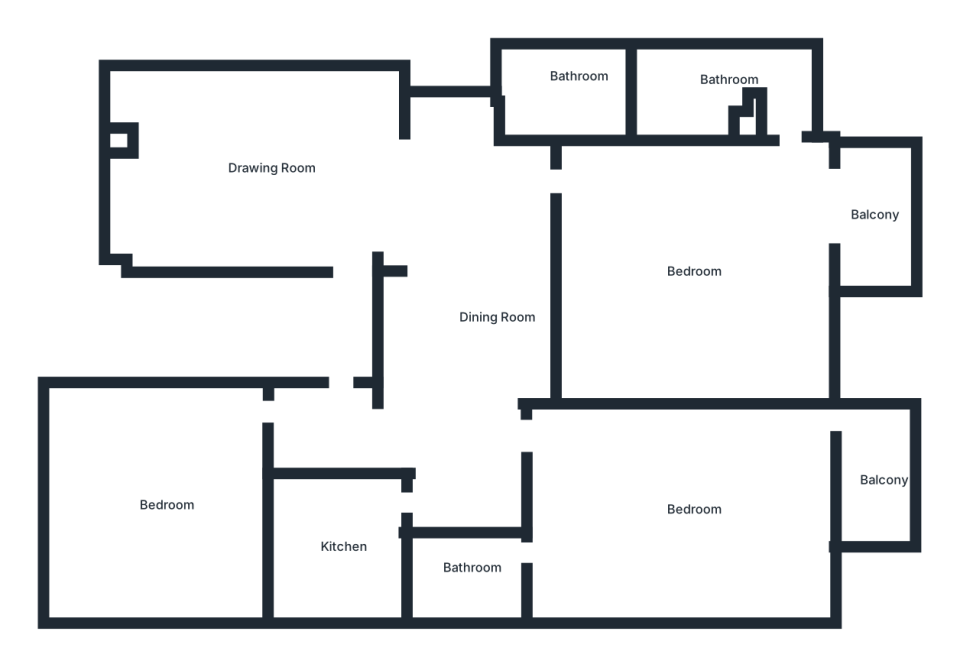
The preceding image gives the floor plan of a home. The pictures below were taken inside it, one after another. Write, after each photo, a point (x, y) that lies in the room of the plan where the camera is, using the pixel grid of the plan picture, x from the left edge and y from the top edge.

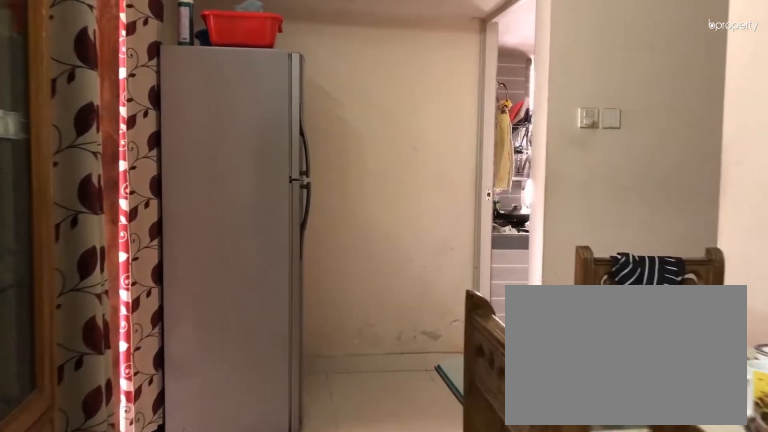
(509, 333)
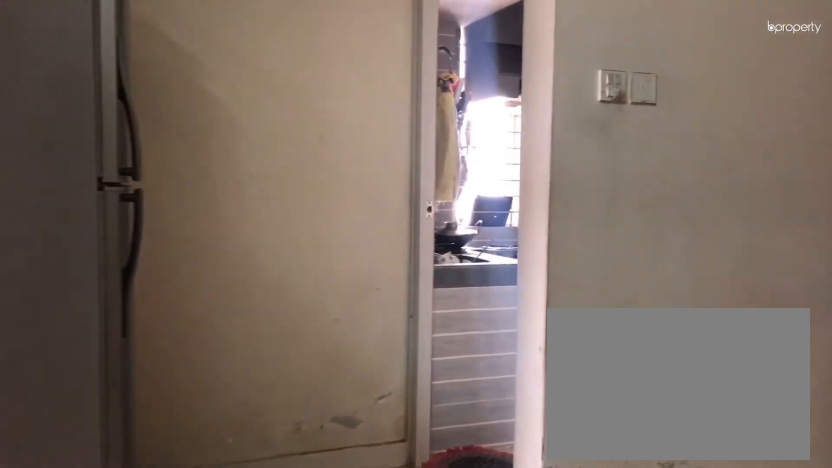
(509, 333)
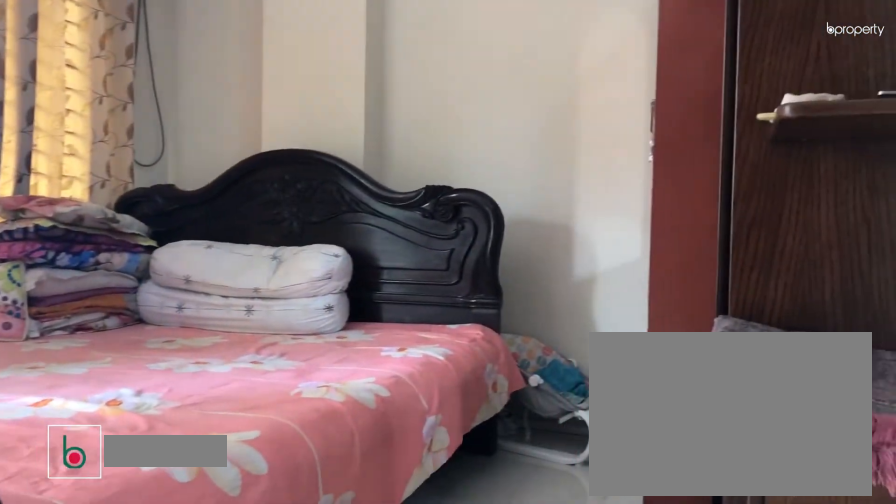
(706, 277)
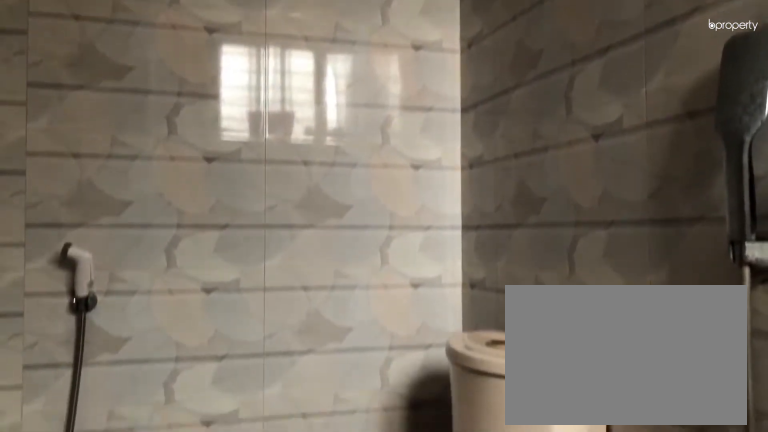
(711, 96)
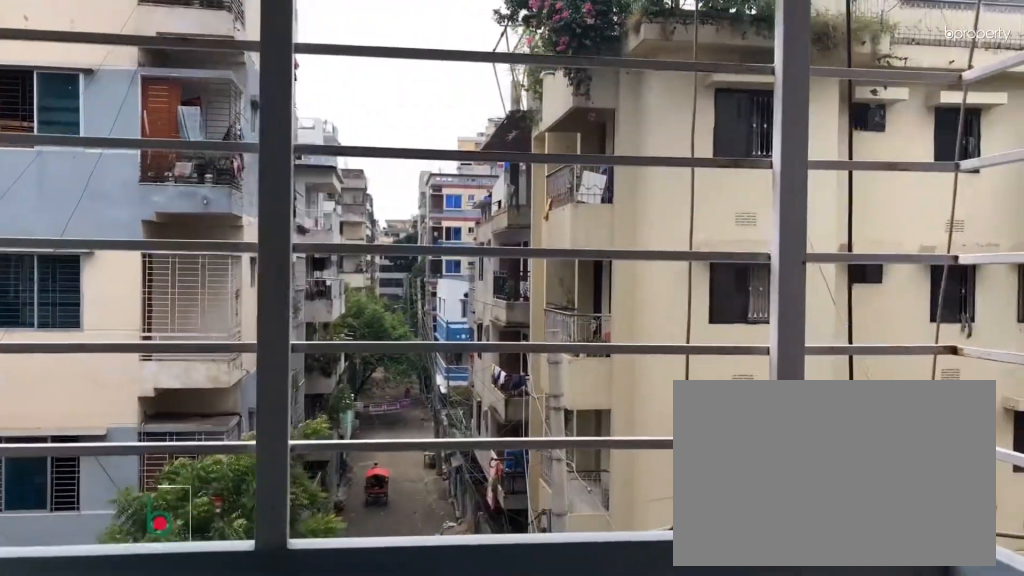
(868, 223)
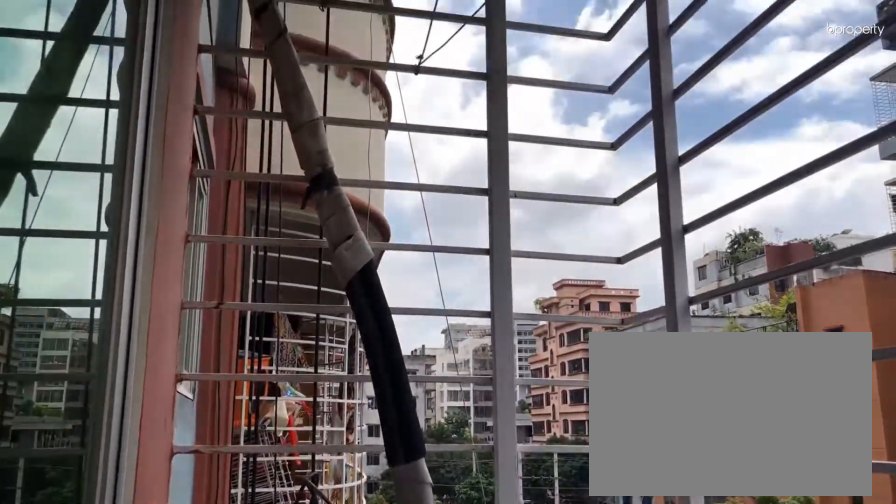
(877, 225)
